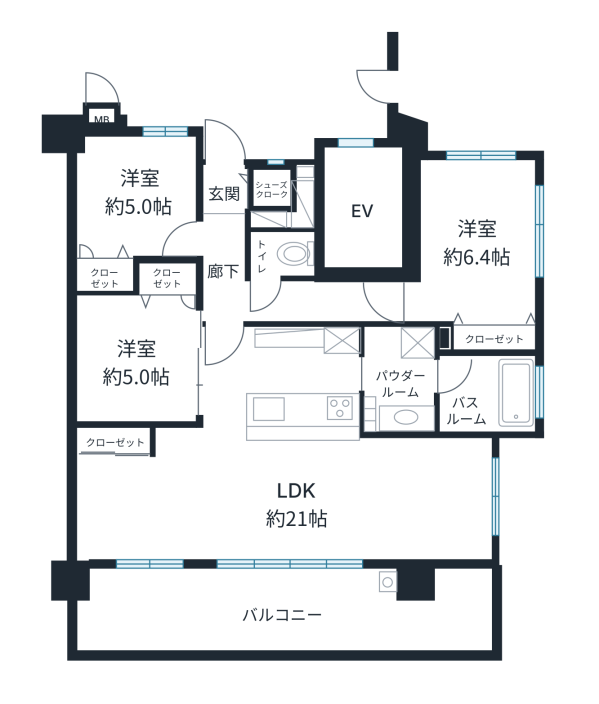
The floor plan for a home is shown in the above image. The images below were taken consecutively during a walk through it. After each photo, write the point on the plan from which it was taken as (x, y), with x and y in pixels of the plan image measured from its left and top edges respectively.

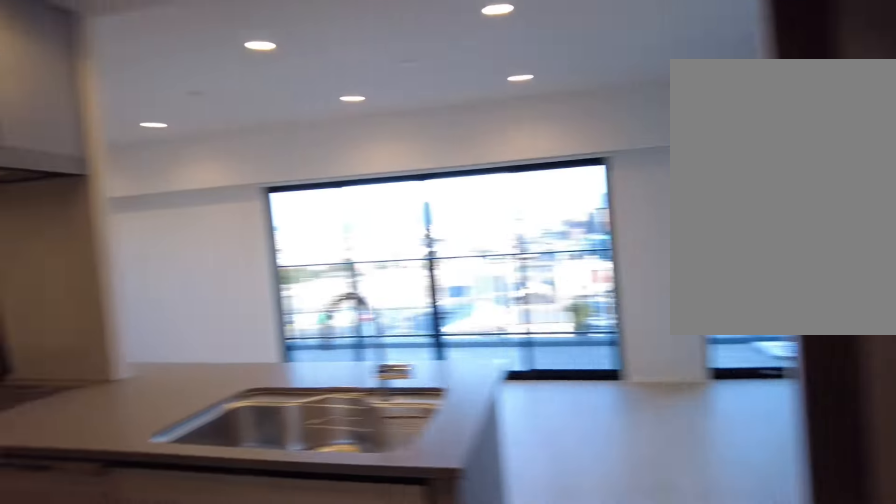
(256, 383)
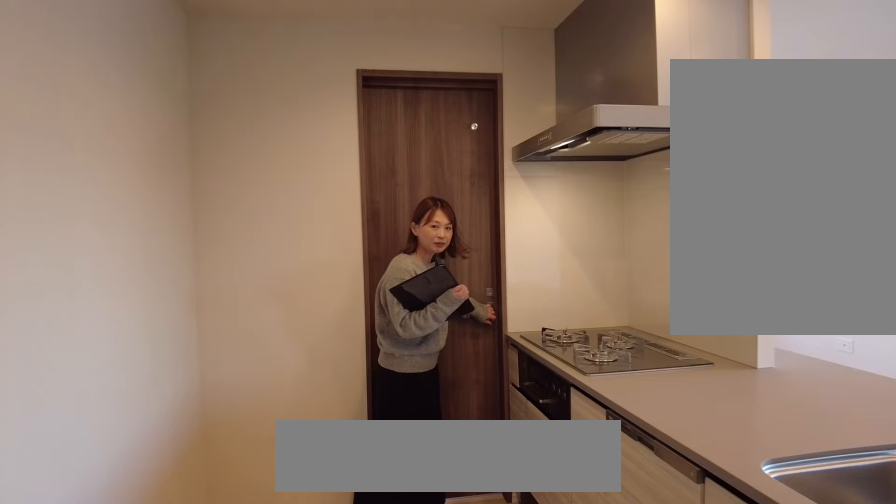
(343, 383)
